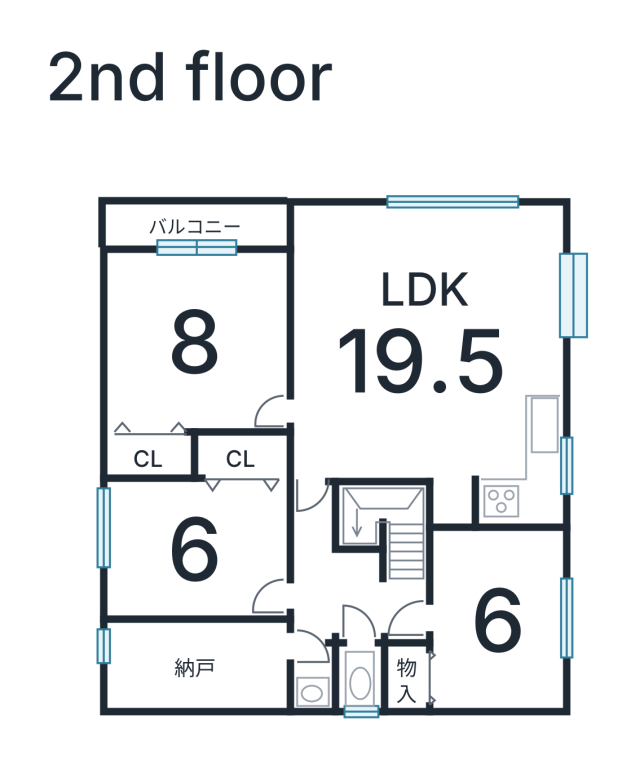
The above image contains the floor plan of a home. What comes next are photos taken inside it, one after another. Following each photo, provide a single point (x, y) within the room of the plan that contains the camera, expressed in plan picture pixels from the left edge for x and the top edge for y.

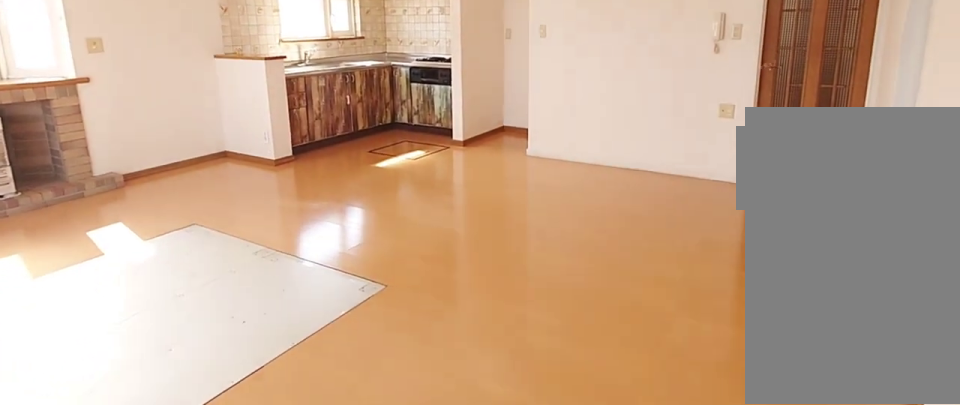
(416, 330)
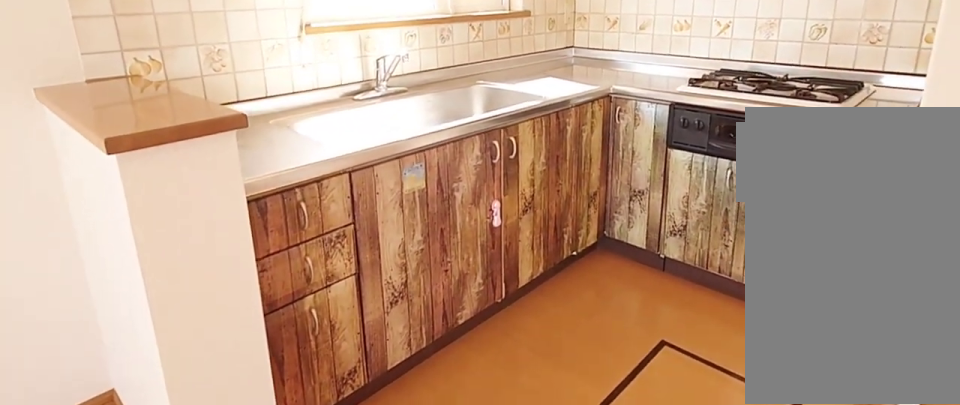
(482, 463)
